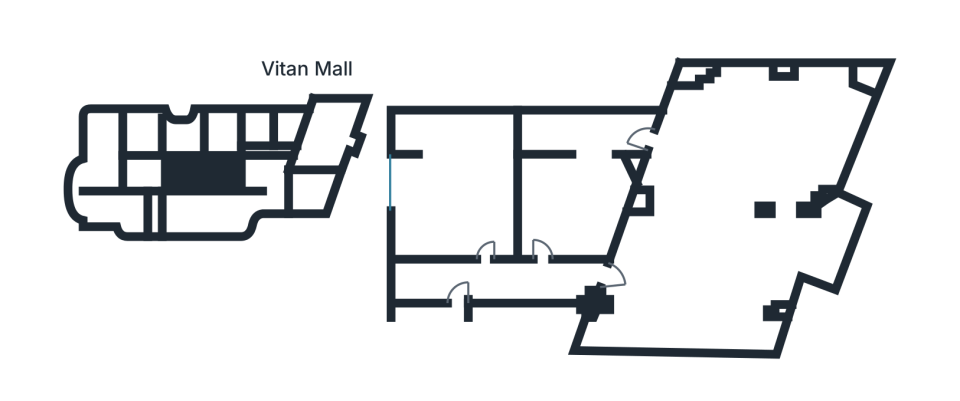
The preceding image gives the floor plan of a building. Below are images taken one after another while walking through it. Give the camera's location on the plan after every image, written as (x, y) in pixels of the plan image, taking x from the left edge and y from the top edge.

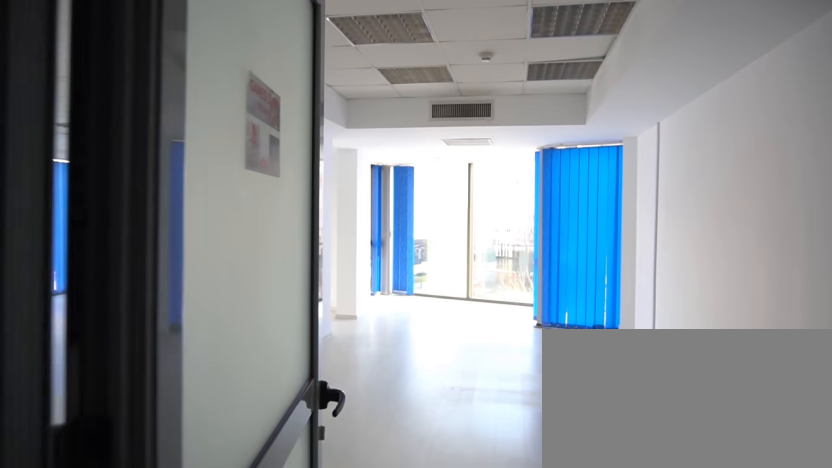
(593, 284)
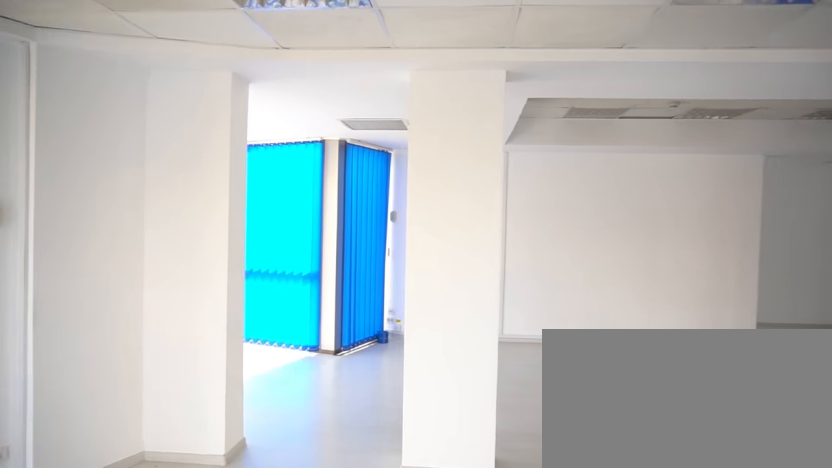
(802, 133)
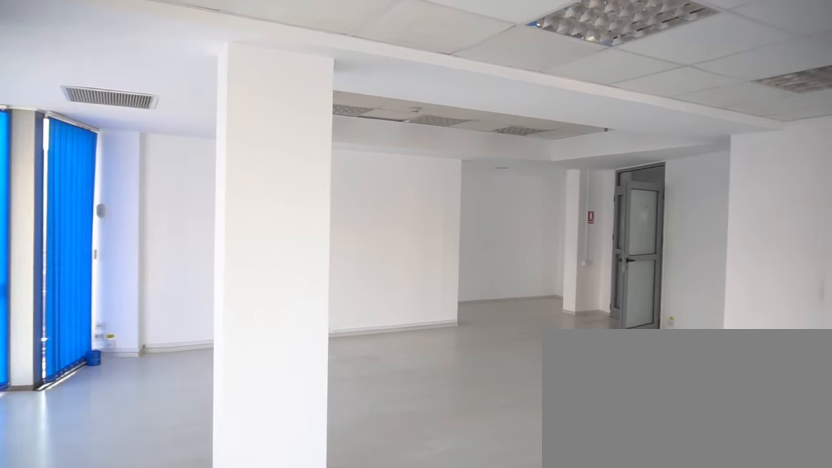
(813, 140)
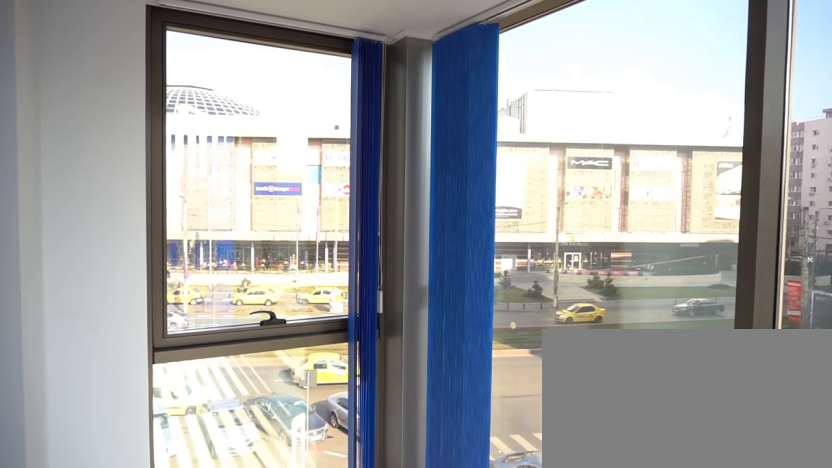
(820, 281)
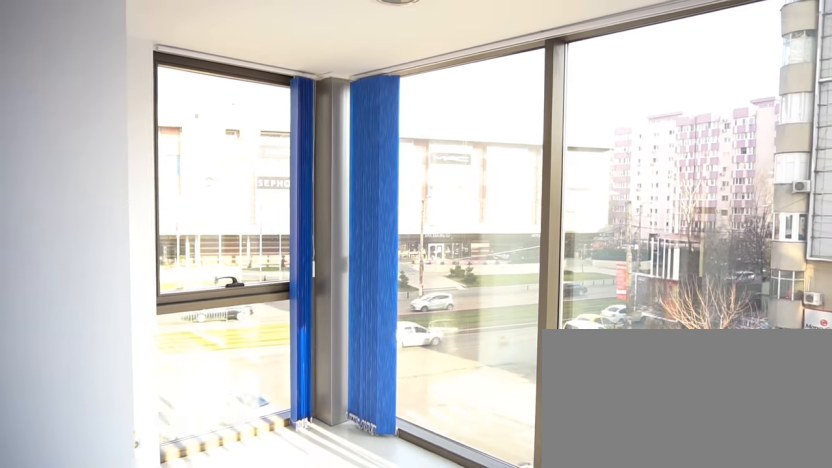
(792, 296)
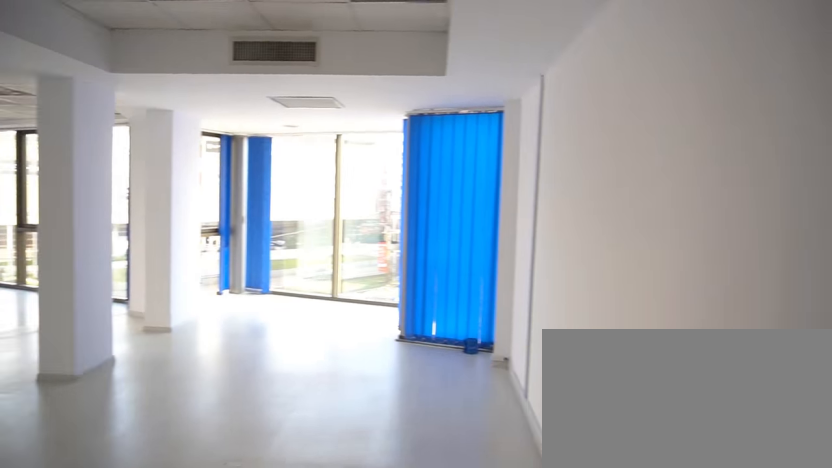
(624, 314)
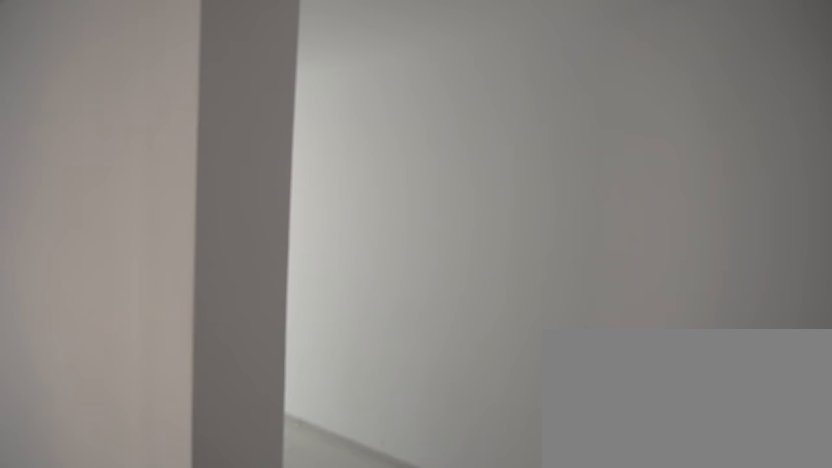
(612, 326)
